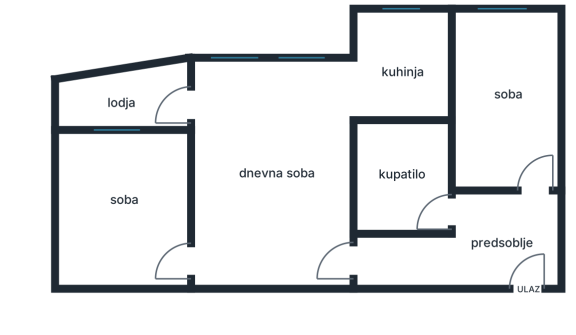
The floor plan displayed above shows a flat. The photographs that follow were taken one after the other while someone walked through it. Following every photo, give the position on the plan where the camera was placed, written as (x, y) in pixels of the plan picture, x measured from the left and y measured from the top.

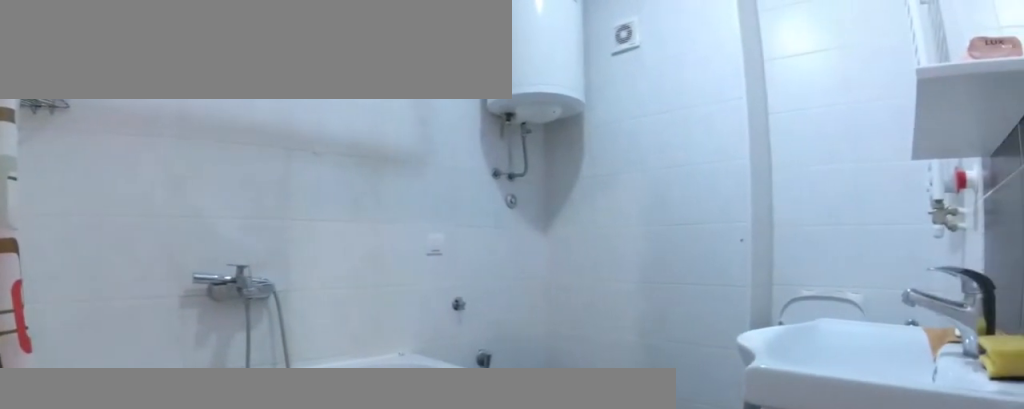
(438, 203)
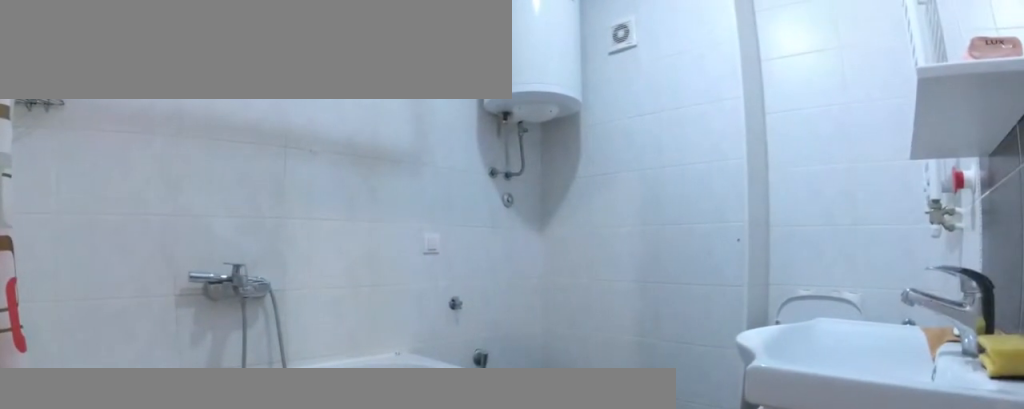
(435, 202)
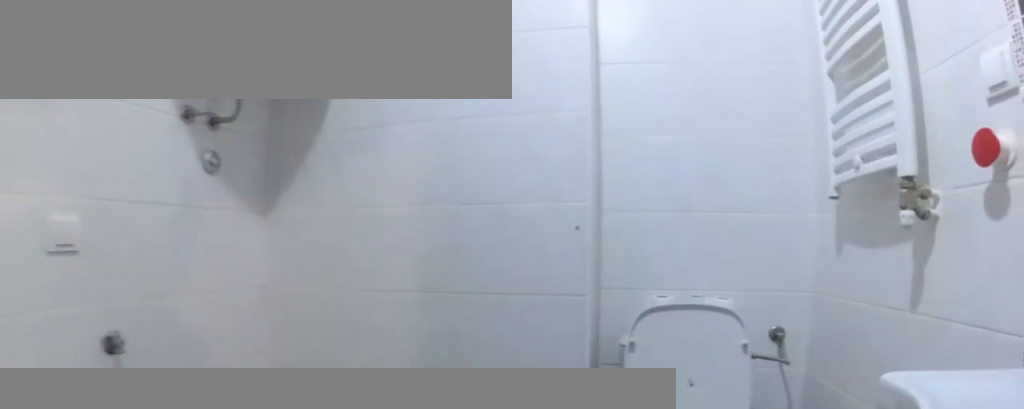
(422, 190)
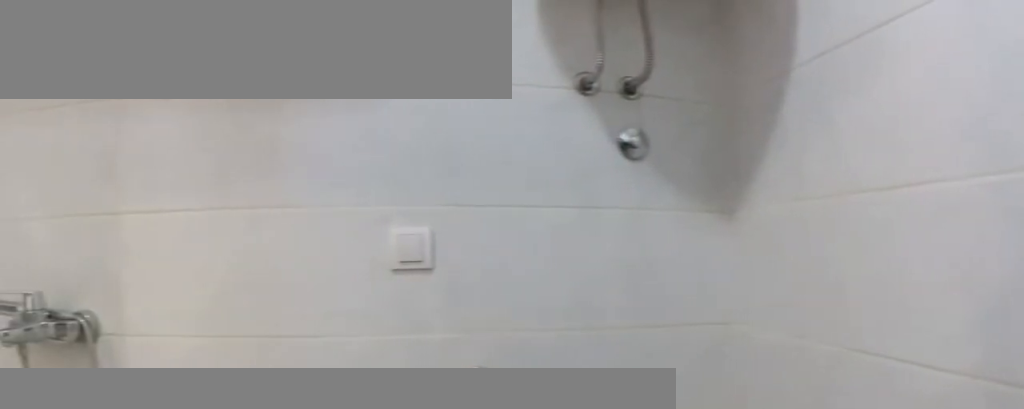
(438, 130)
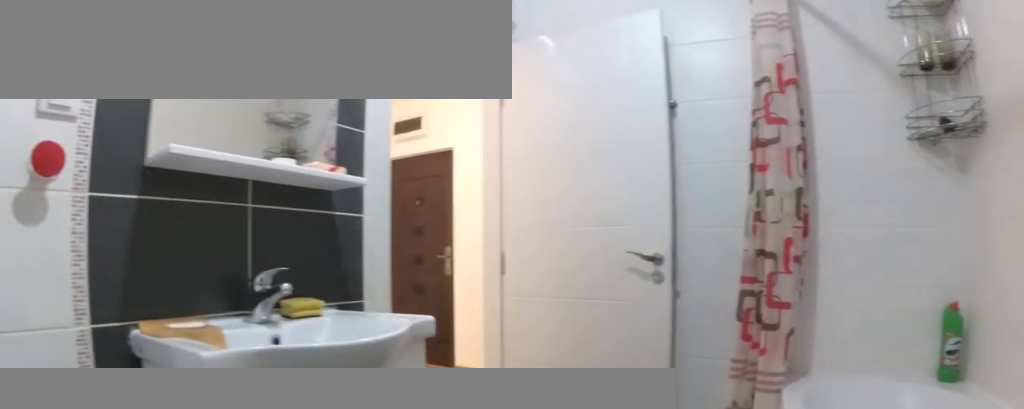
(373, 130)
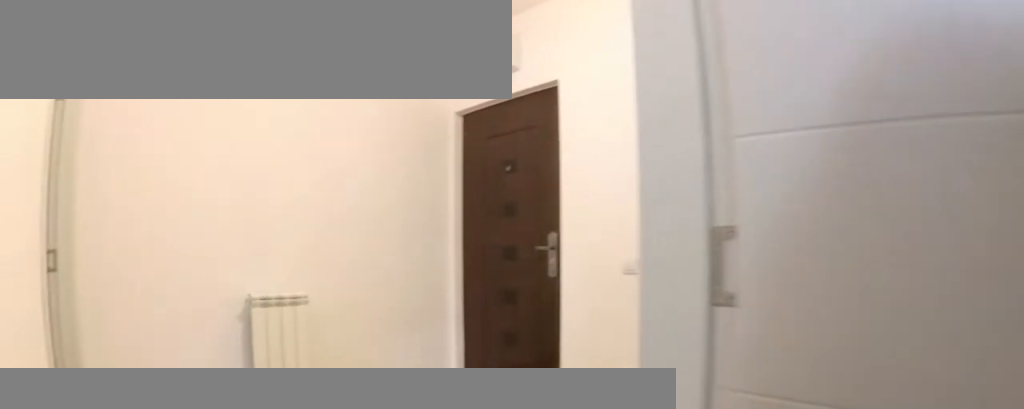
(415, 198)
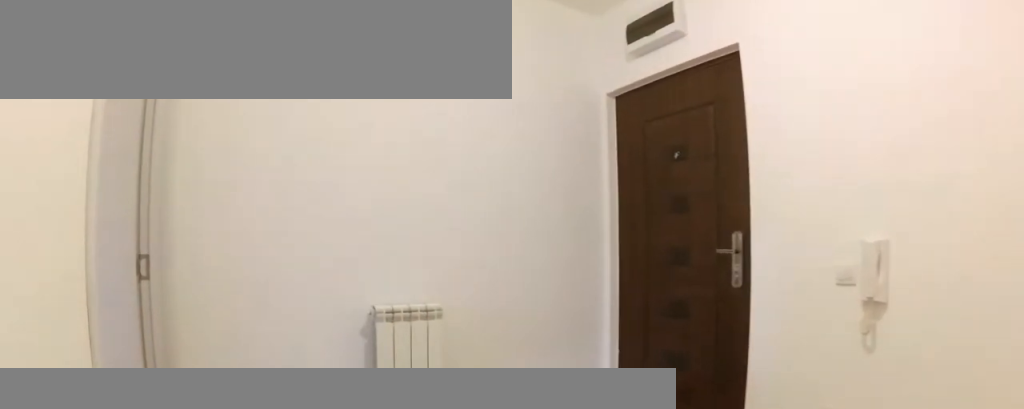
(433, 199)
